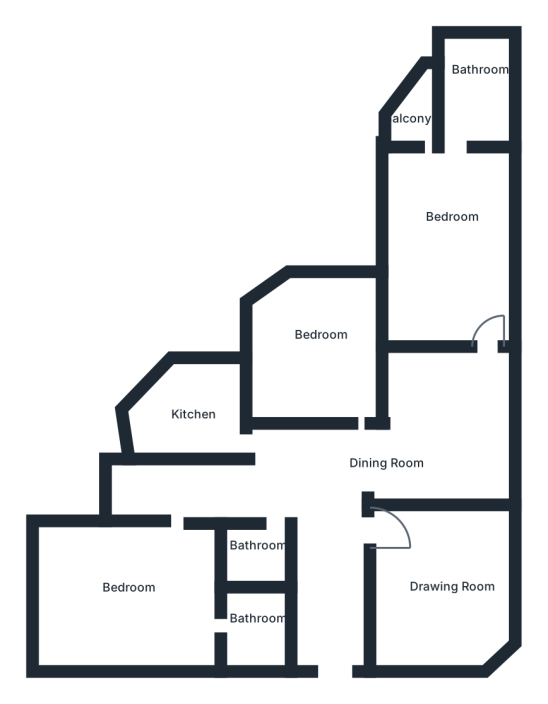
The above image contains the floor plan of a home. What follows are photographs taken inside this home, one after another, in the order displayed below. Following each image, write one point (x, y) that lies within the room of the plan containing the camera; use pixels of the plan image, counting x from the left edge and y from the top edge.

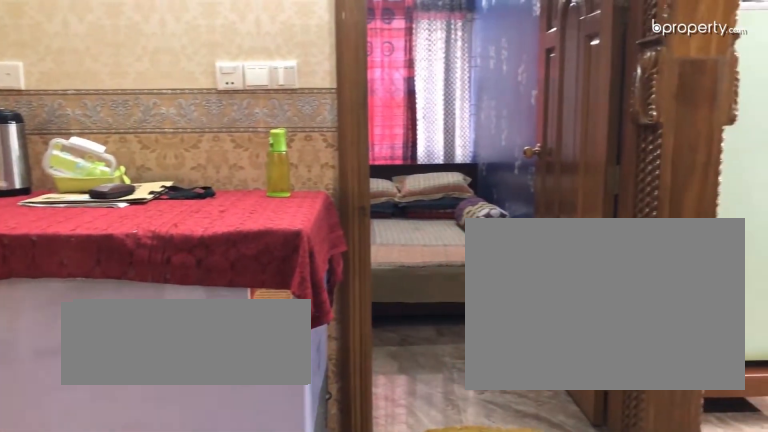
(316, 476)
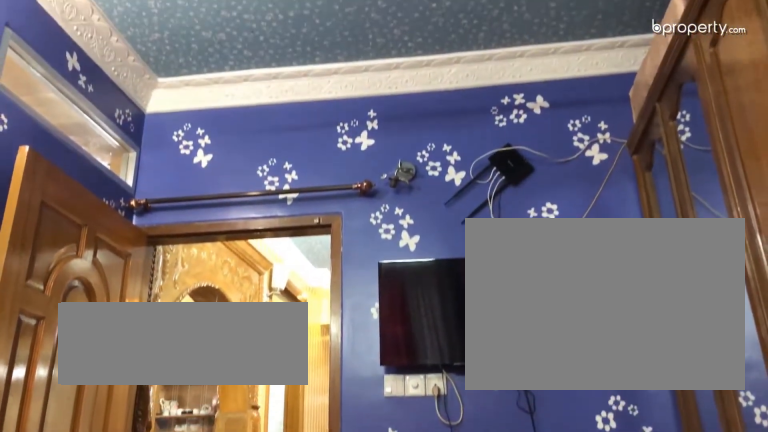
(326, 354)
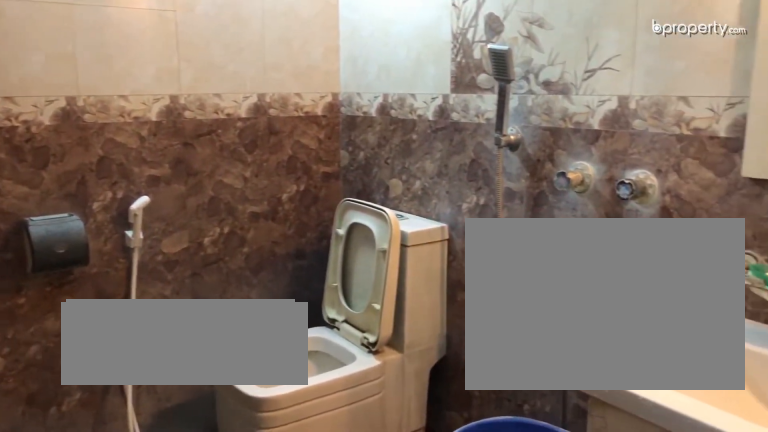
(473, 94)
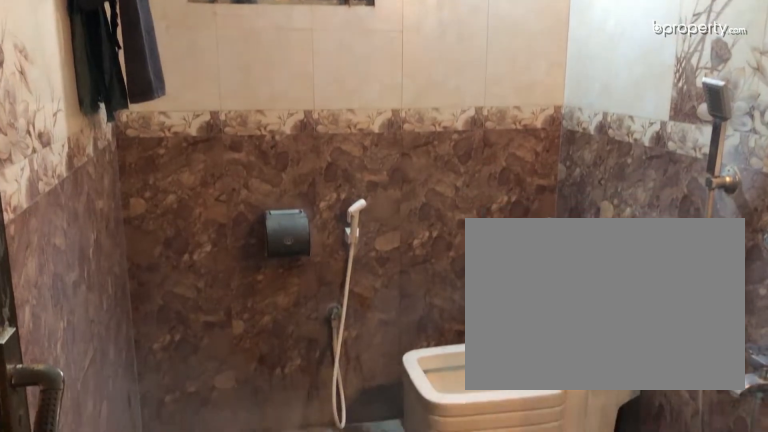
(468, 102)
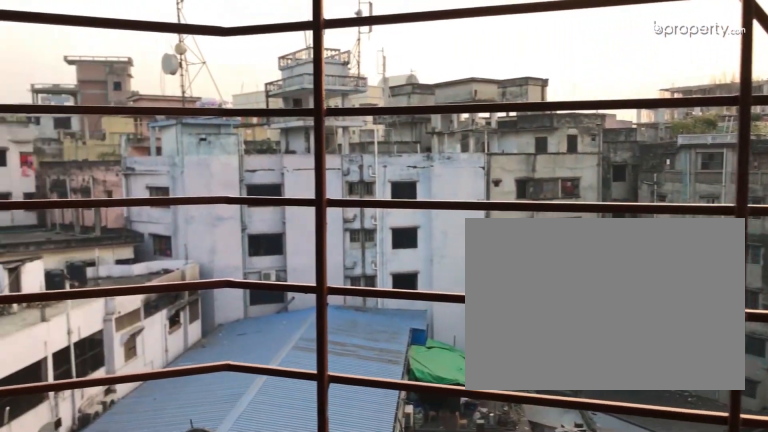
(421, 118)
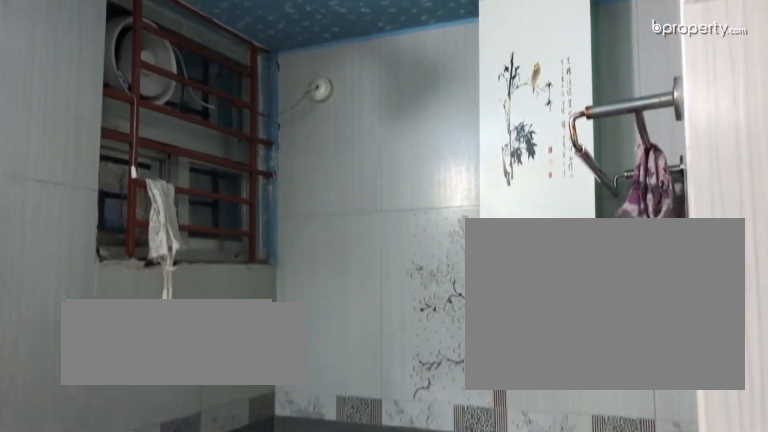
(261, 622)
